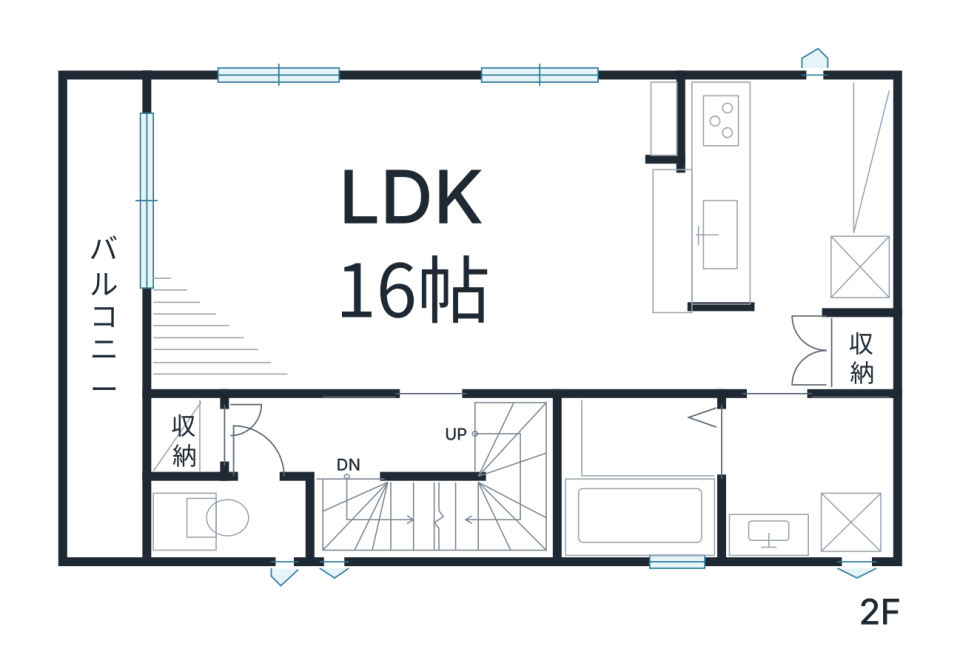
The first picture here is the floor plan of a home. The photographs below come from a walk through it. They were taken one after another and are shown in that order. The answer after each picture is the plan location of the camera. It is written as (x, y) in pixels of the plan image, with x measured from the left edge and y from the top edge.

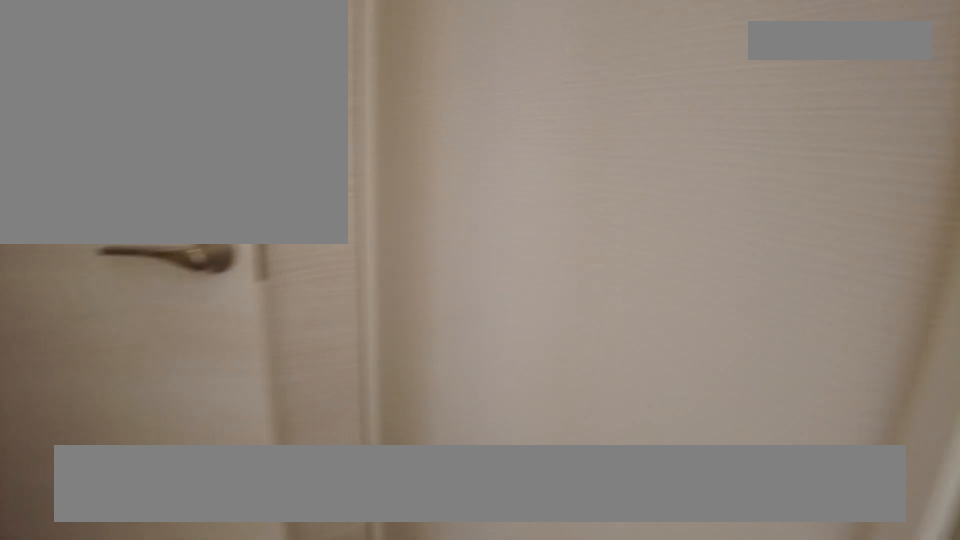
(242, 511)
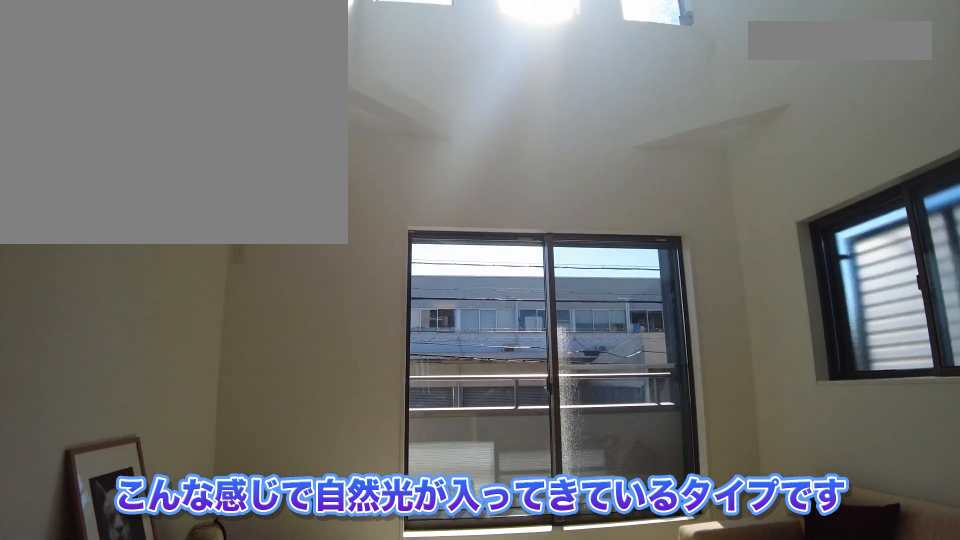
(465, 276)
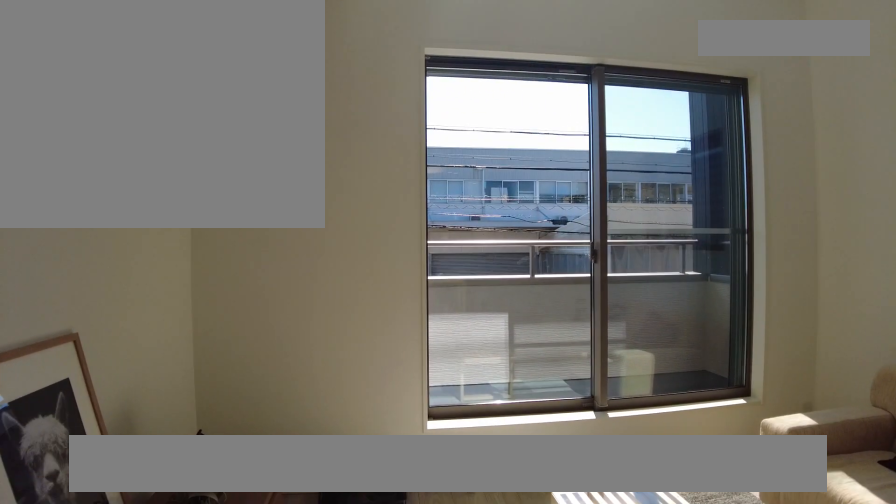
(472, 276)
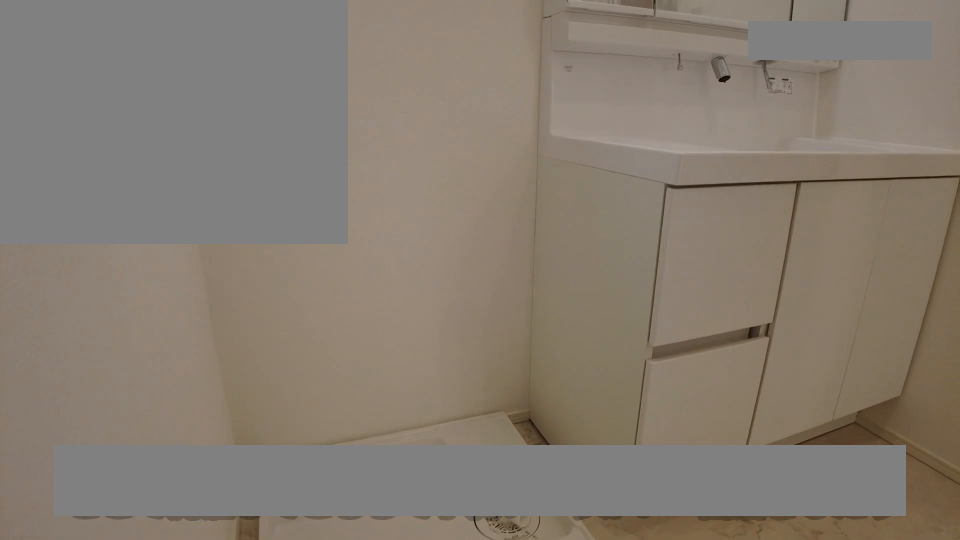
(828, 454)
